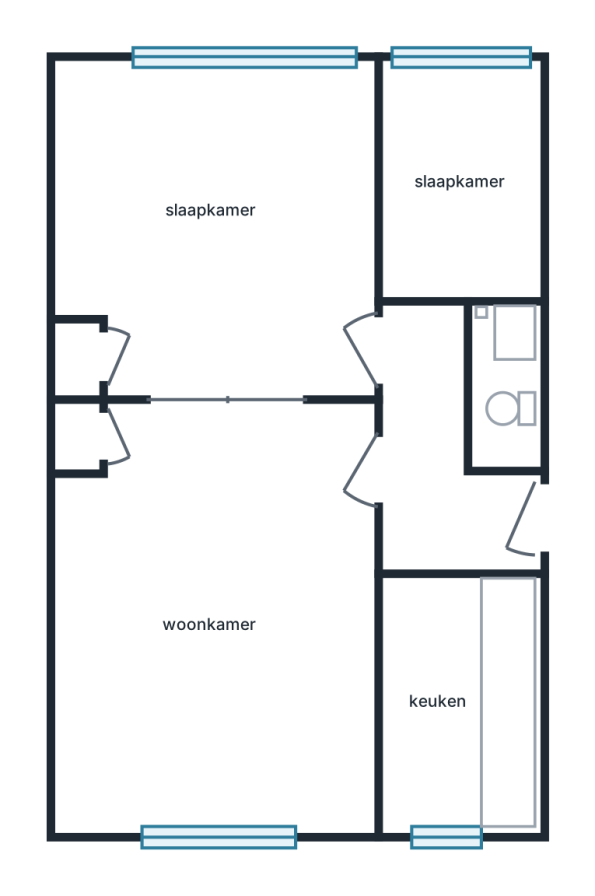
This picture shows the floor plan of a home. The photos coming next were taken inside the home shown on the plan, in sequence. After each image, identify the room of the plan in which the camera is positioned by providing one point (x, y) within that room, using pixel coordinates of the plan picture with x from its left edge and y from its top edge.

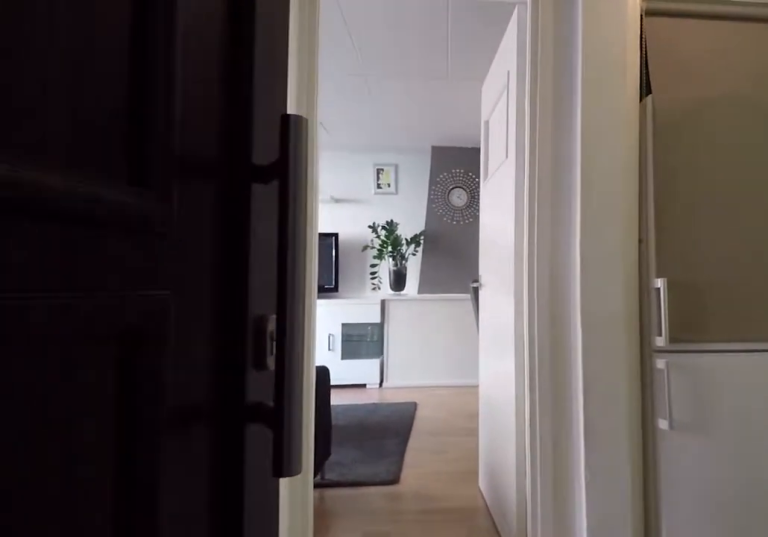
(443, 458)
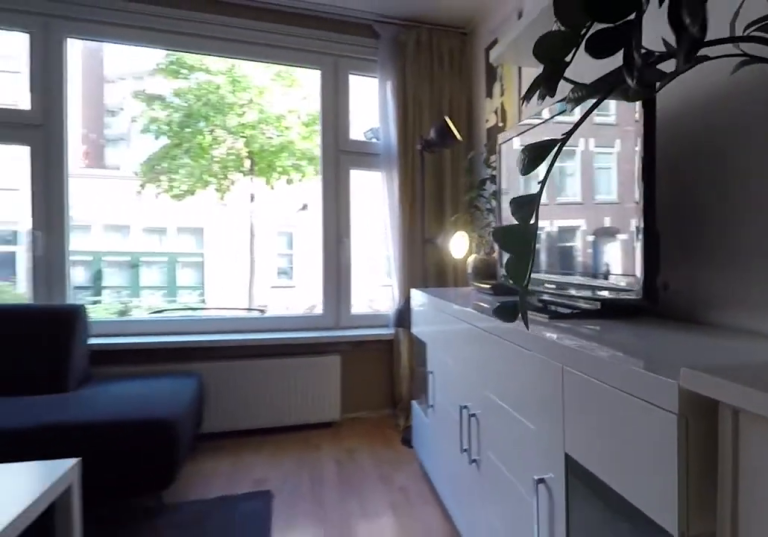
(222, 620)
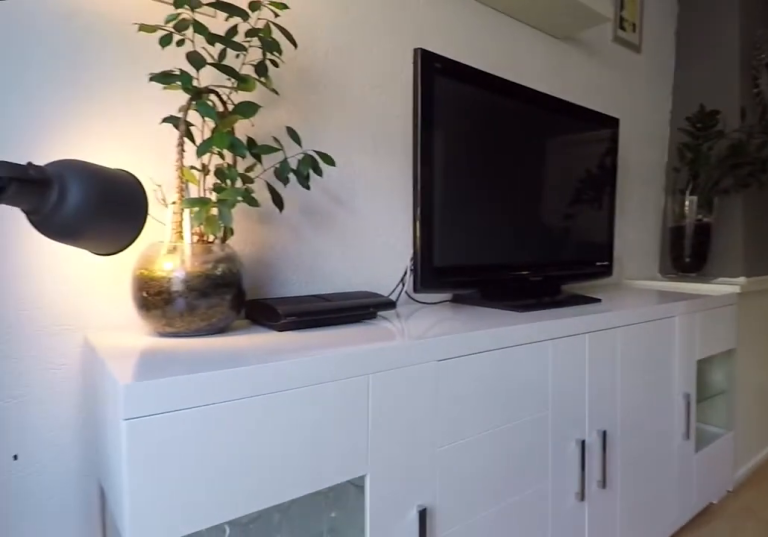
(222, 620)
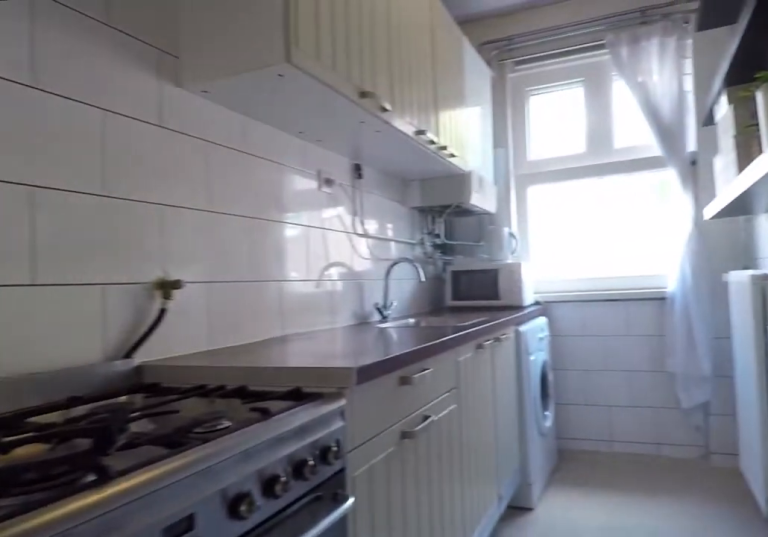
(458, 702)
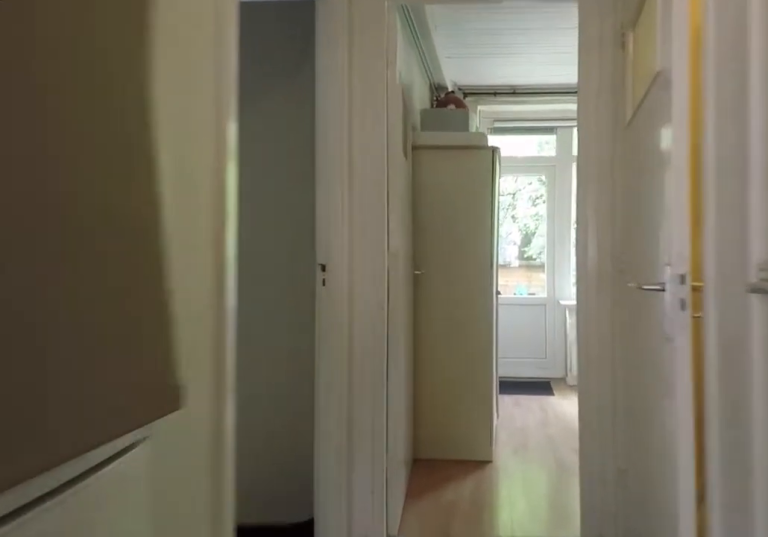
(442, 460)
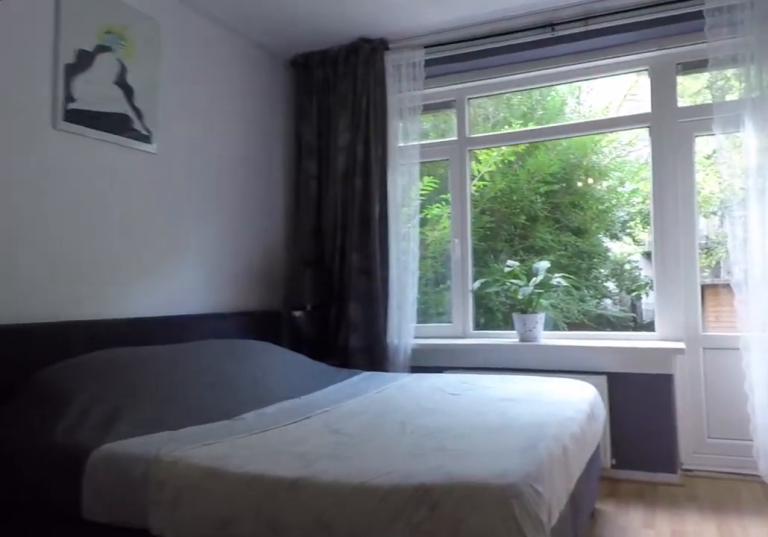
(223, 228)
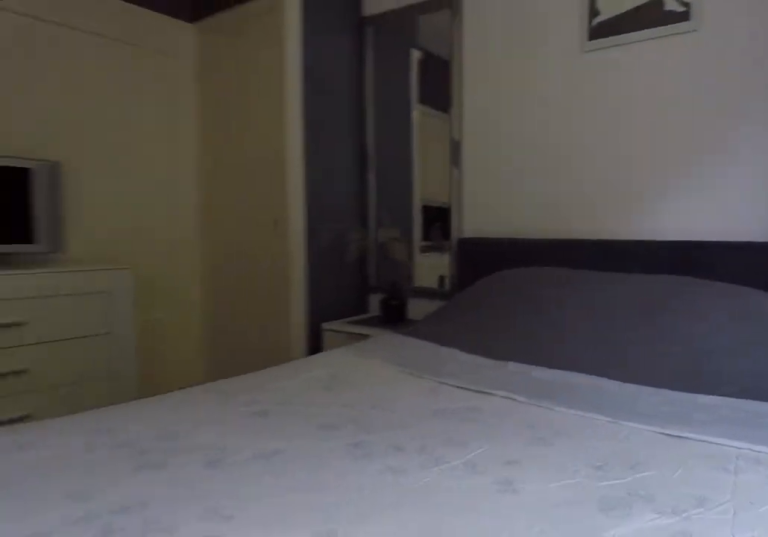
(223, 228)
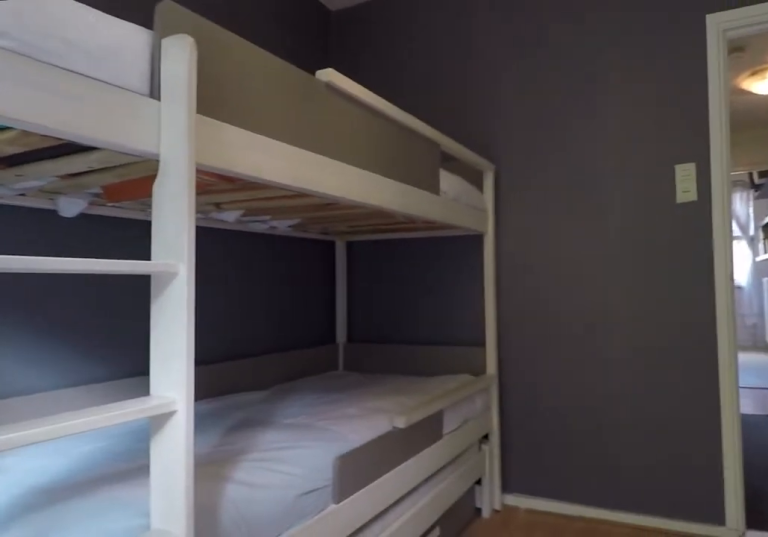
(458, 183)
